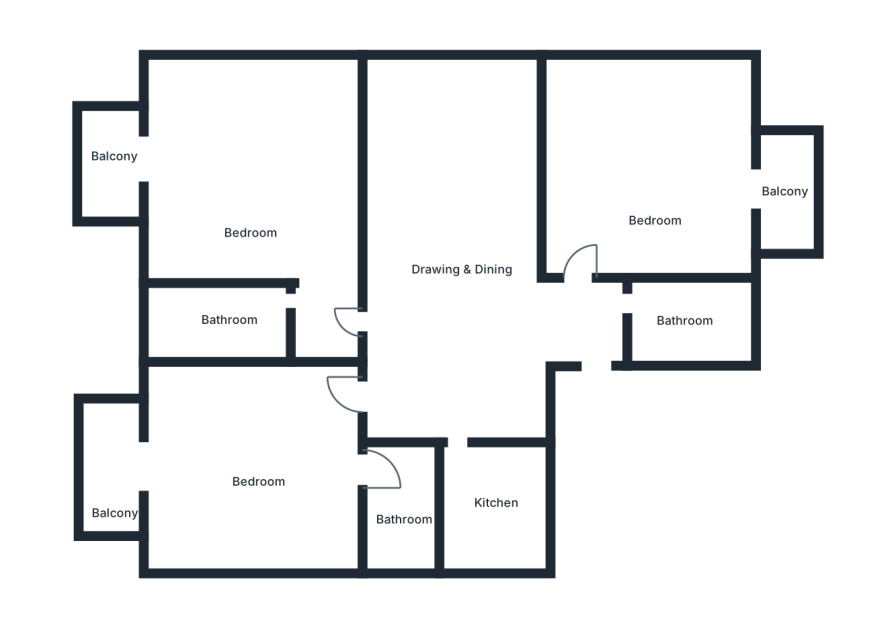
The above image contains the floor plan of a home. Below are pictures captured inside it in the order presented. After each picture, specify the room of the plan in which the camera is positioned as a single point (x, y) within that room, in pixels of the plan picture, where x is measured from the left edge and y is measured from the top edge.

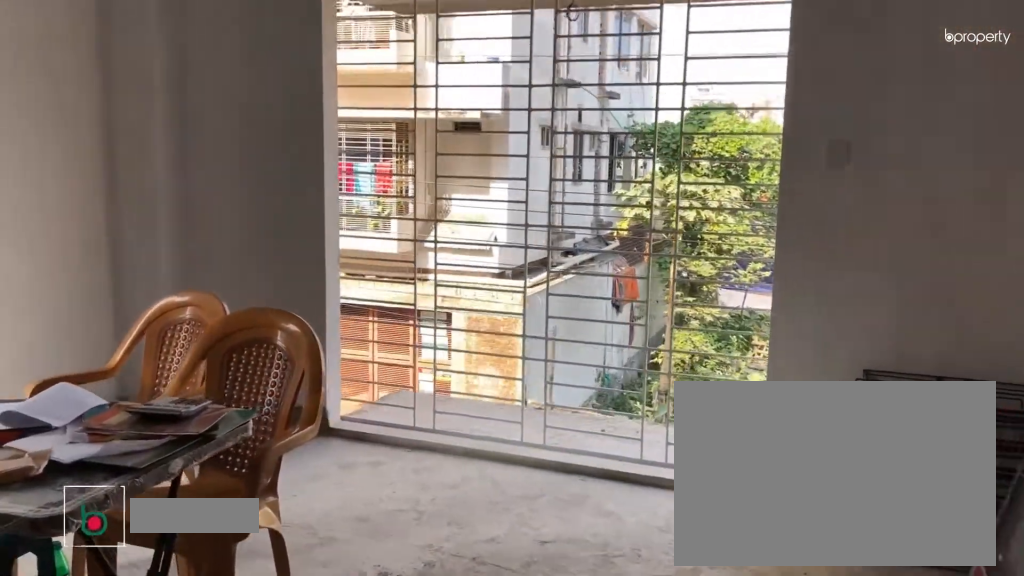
(252, 481)
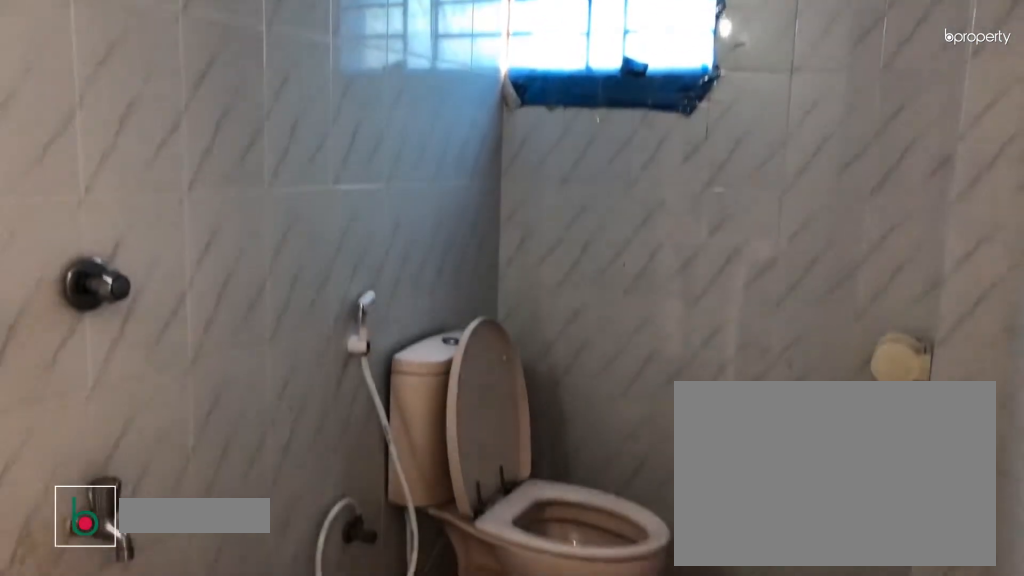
(401, 504)
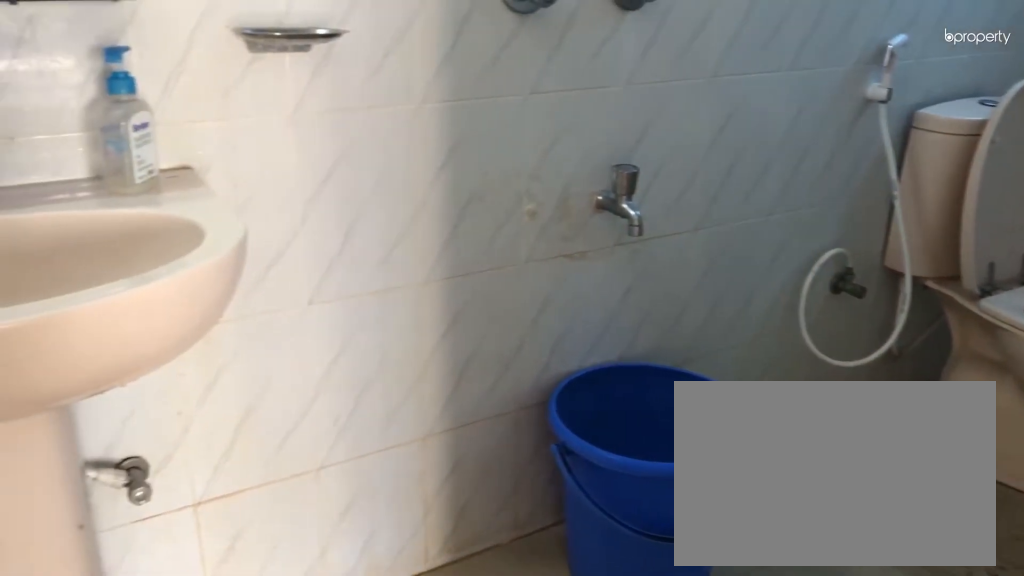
(401, 504)
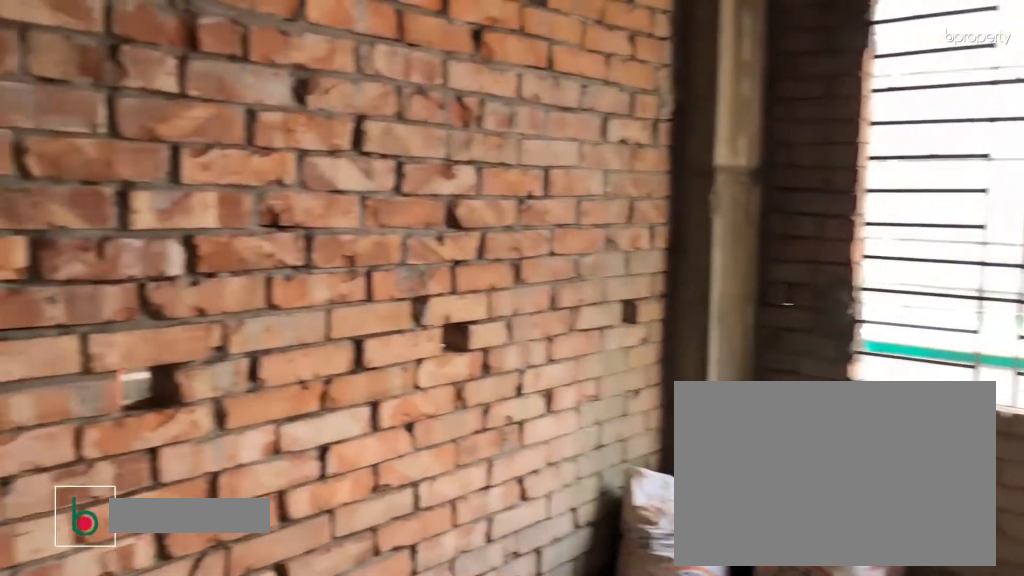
(497, 496)
